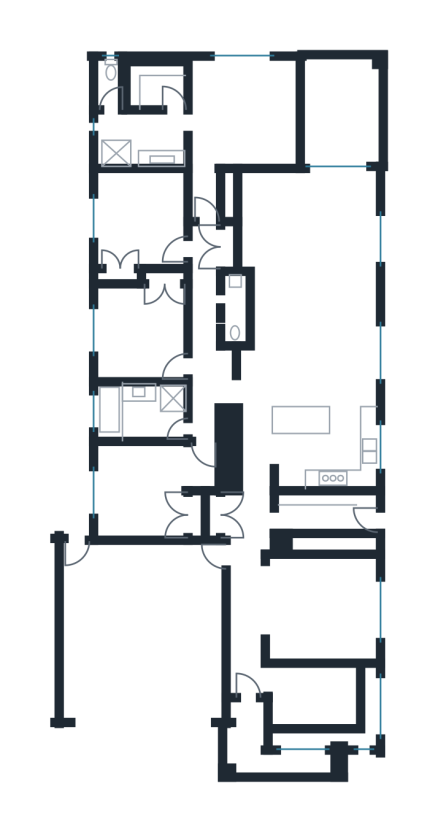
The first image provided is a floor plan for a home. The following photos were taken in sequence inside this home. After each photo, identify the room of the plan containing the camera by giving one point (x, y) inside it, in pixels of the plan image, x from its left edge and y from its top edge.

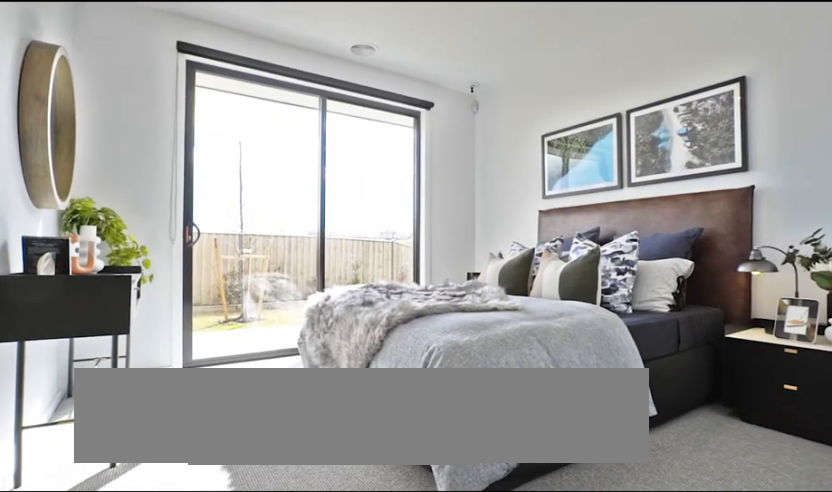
(242, 113)
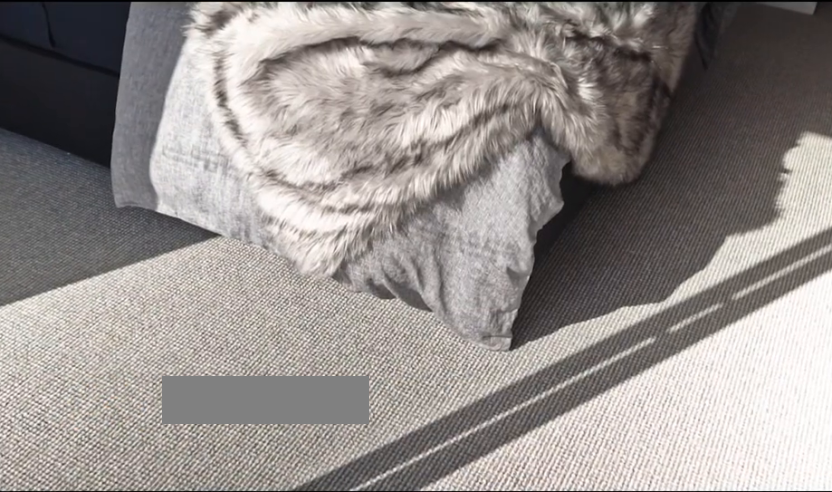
(242, 113)
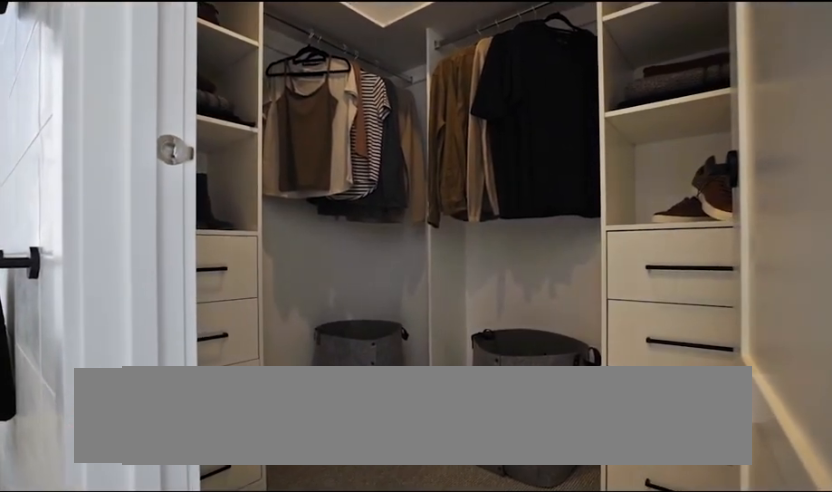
(156, 85)
